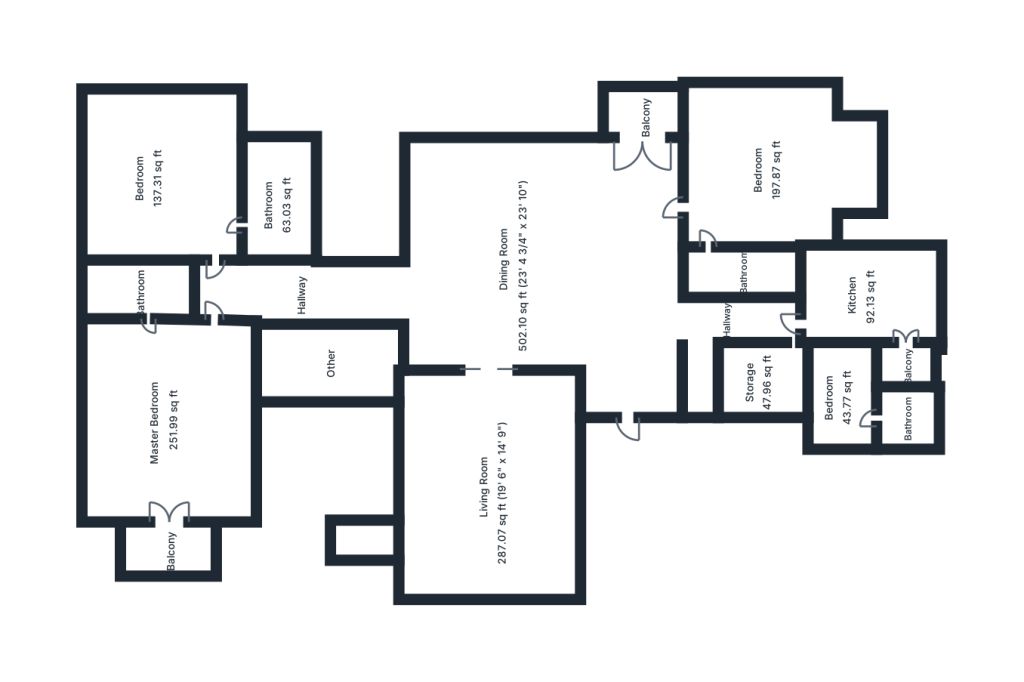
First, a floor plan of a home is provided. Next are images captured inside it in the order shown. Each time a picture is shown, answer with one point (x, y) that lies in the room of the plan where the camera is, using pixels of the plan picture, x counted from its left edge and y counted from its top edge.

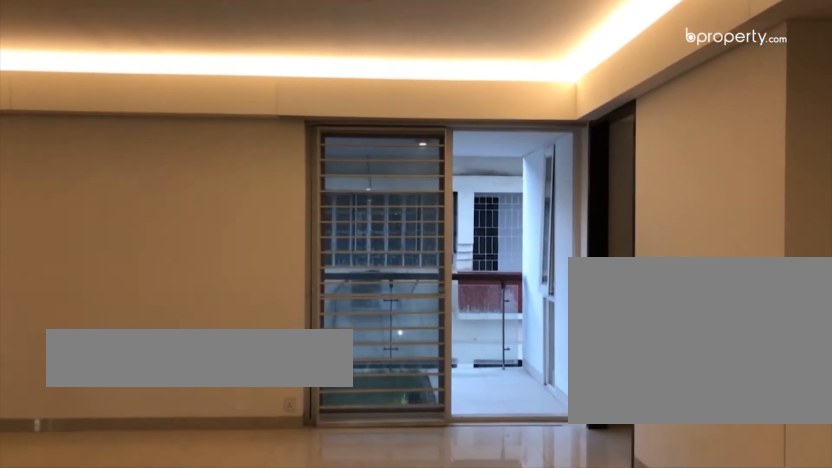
(583, 277)
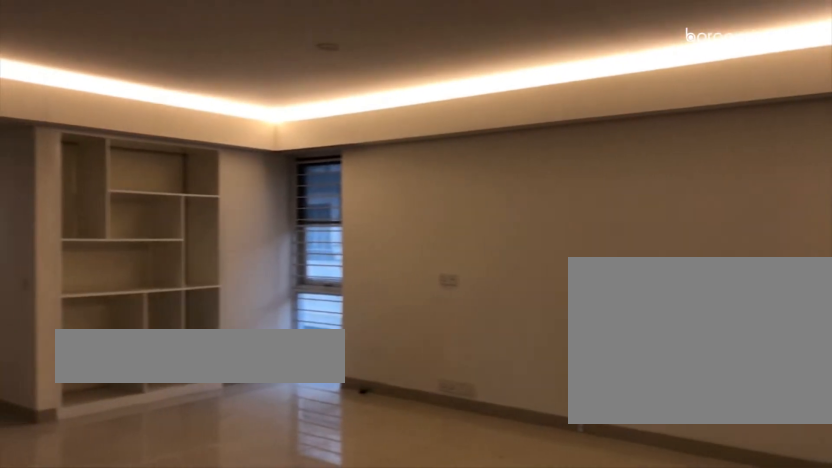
(583, 277)
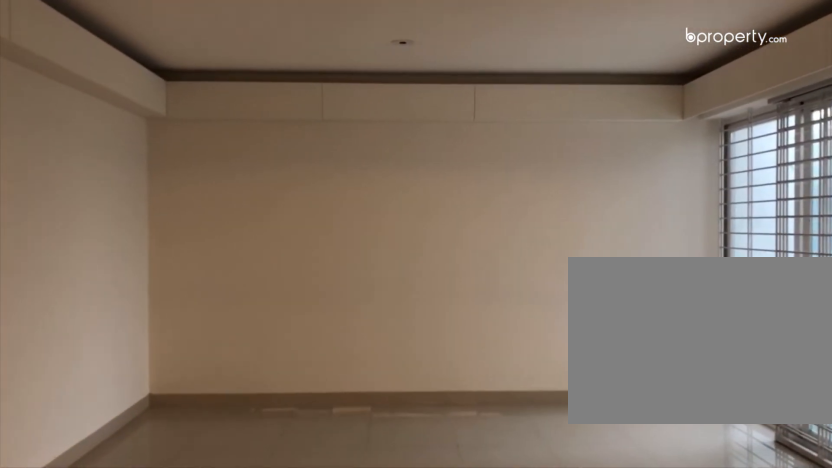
(495, 445)
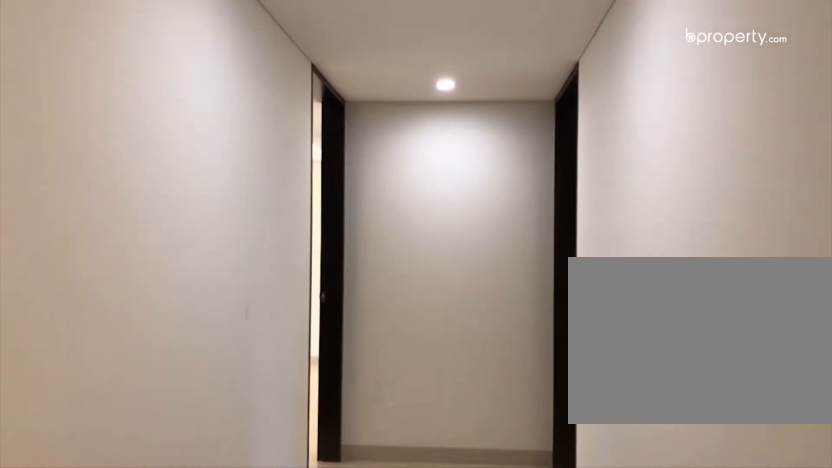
(354, 286)
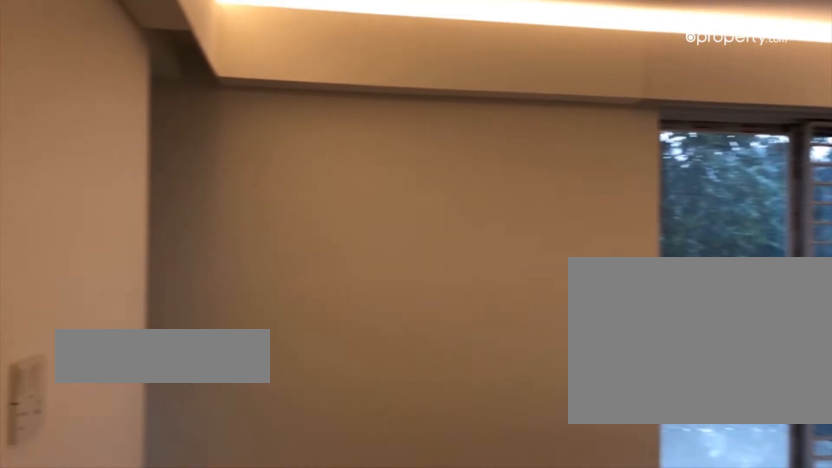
(191, 391)
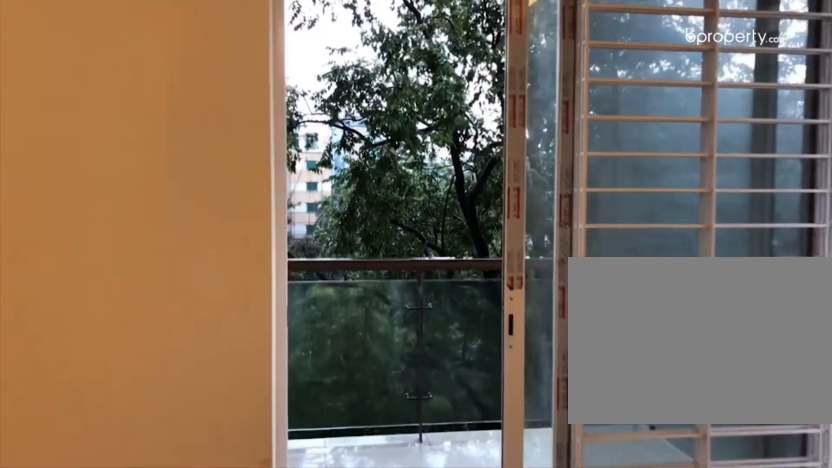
(174, 523)
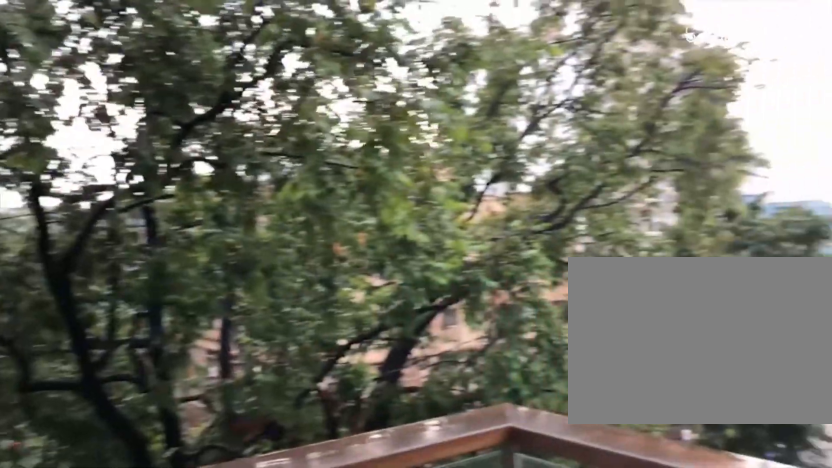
(163, 553)
